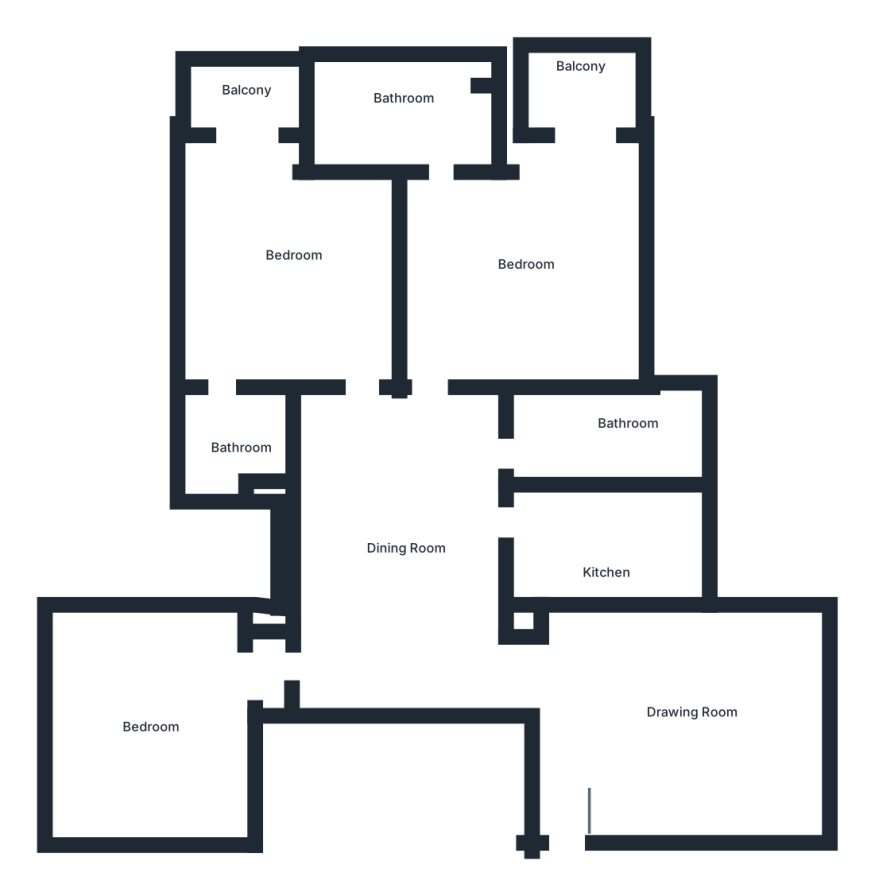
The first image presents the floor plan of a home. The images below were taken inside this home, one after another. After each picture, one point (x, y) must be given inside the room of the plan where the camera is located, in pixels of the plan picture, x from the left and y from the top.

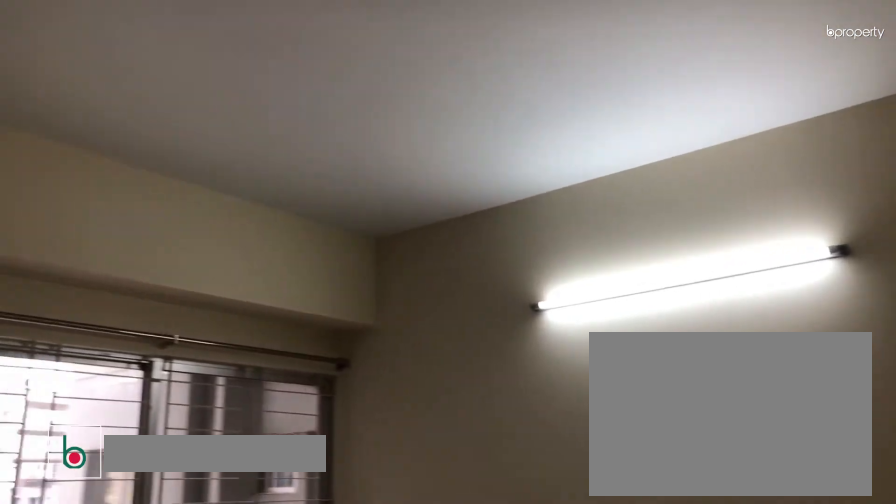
(689, 712)
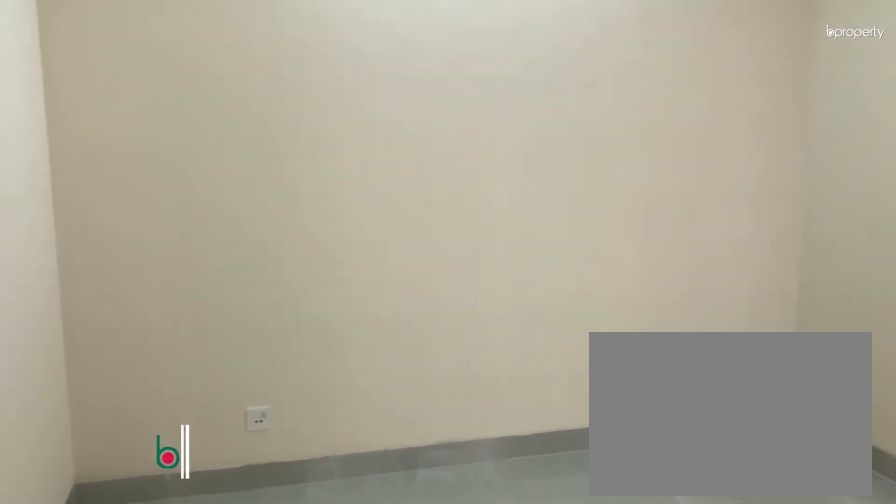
(149, 730)
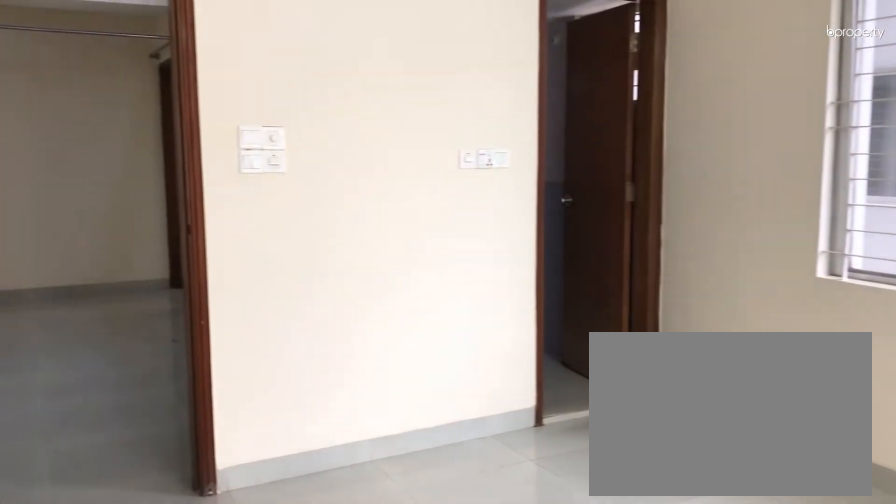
(292, 265)
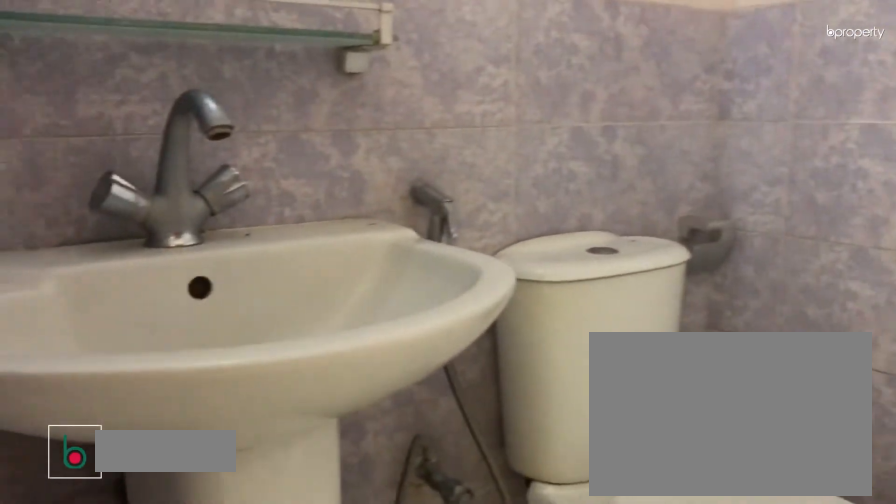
(236, 436)
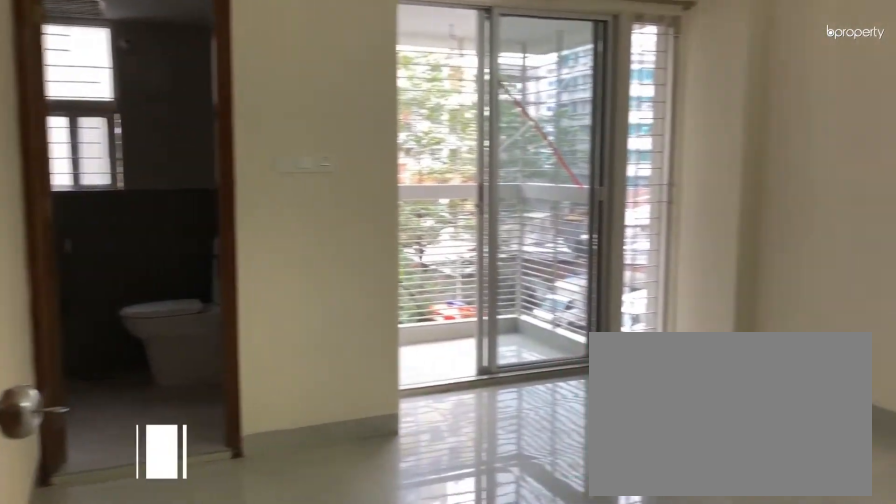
(525, 246)
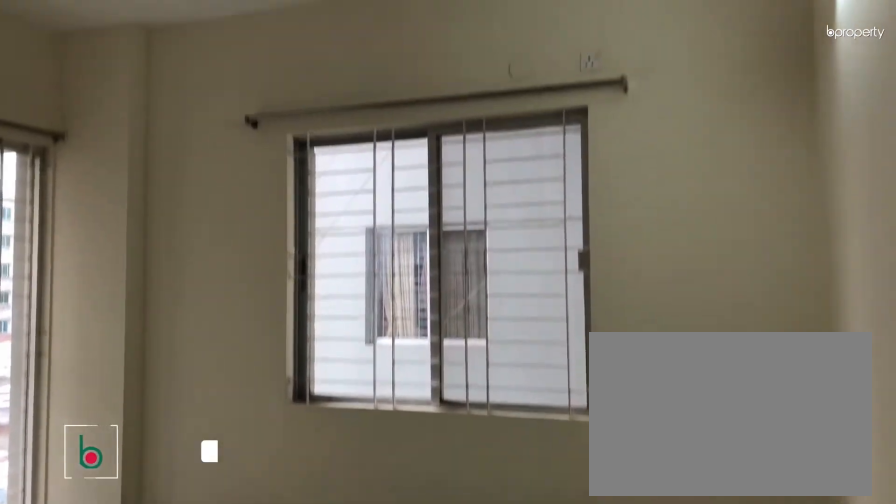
(525, 246)
